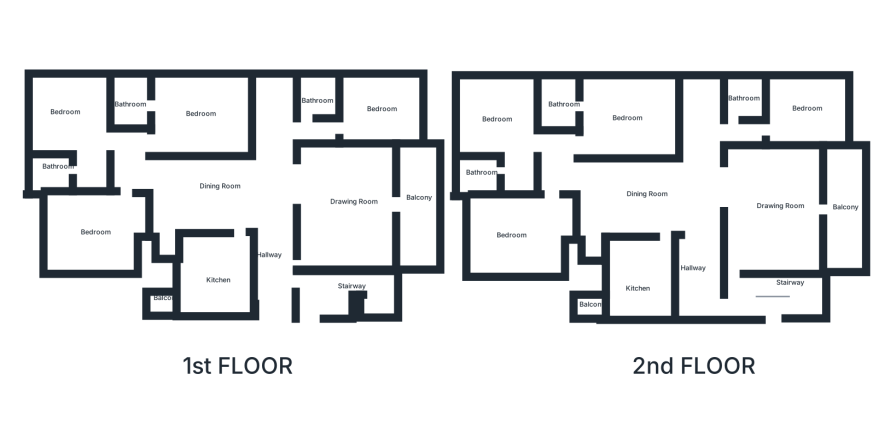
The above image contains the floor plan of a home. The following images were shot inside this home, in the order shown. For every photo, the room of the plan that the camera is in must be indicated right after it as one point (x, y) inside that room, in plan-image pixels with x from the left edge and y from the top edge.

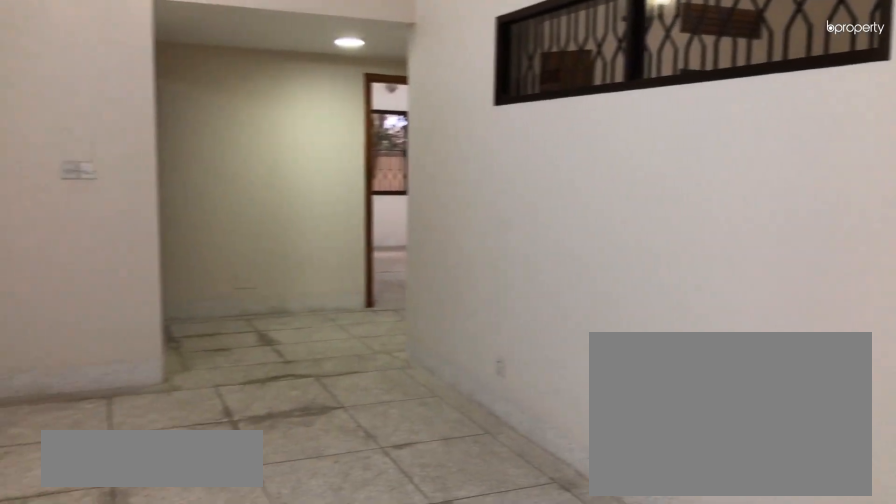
(245, 199)
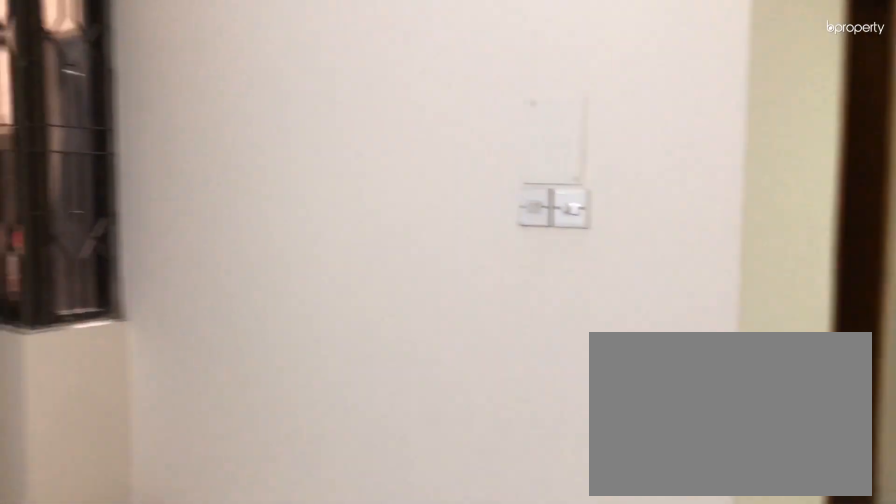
(196, 193)
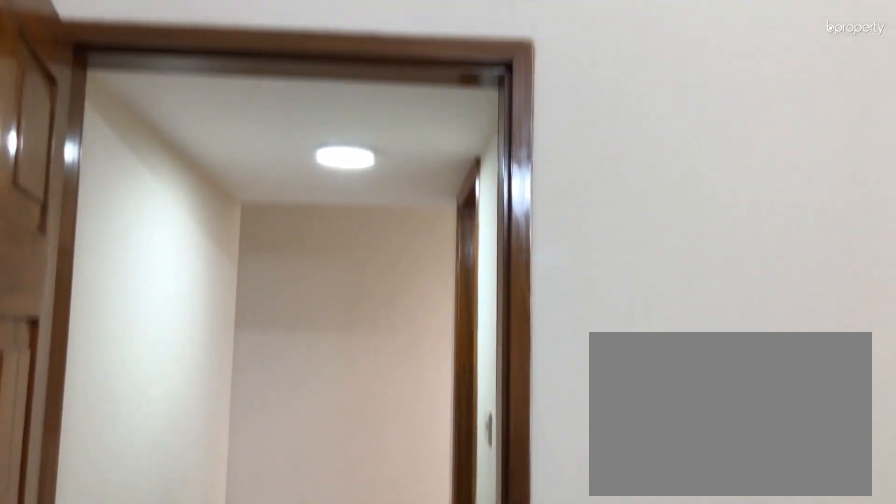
(382, 111)
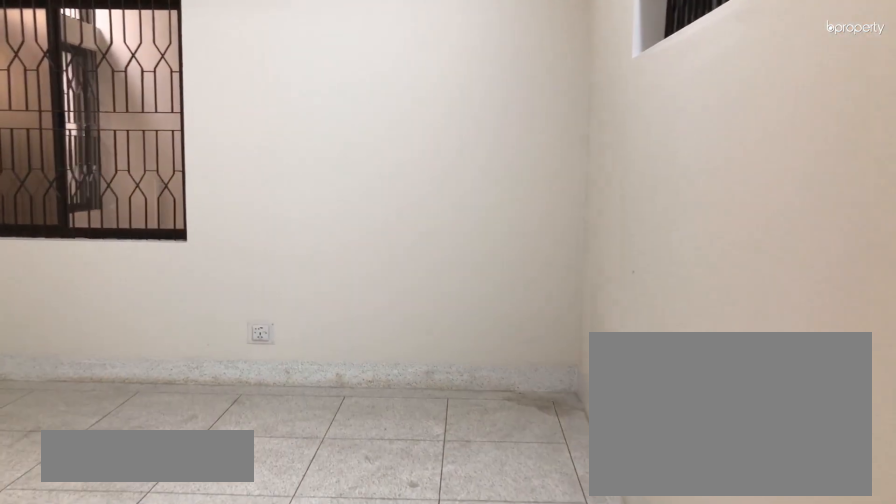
(193, 107)
